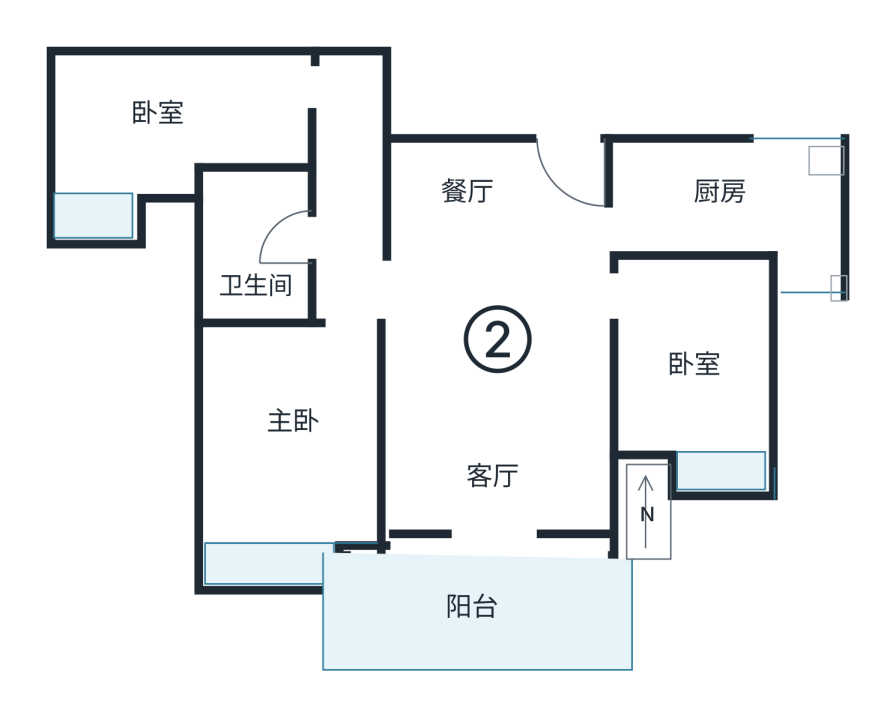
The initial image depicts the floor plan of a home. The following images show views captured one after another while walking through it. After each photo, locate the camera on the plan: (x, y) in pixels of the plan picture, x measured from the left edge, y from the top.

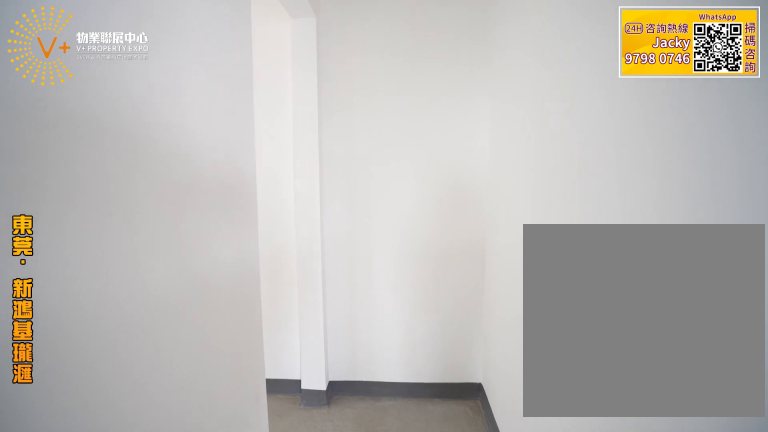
(133, 128)
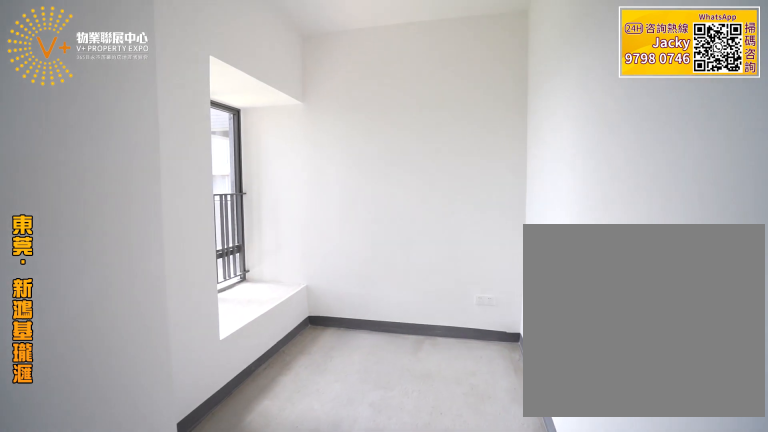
(135, 127)
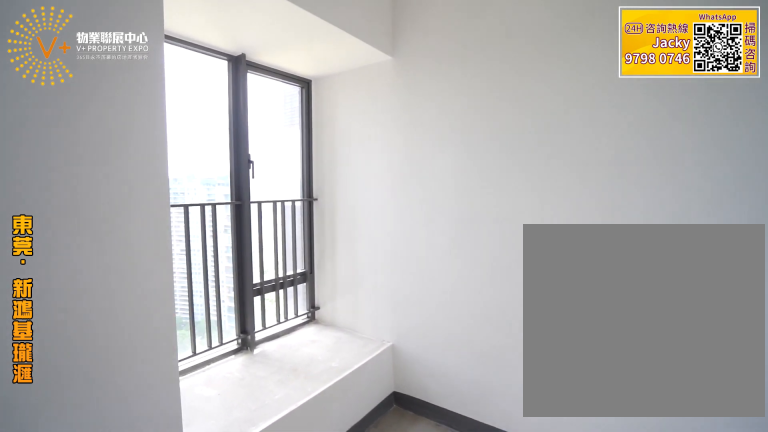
(131, 131)
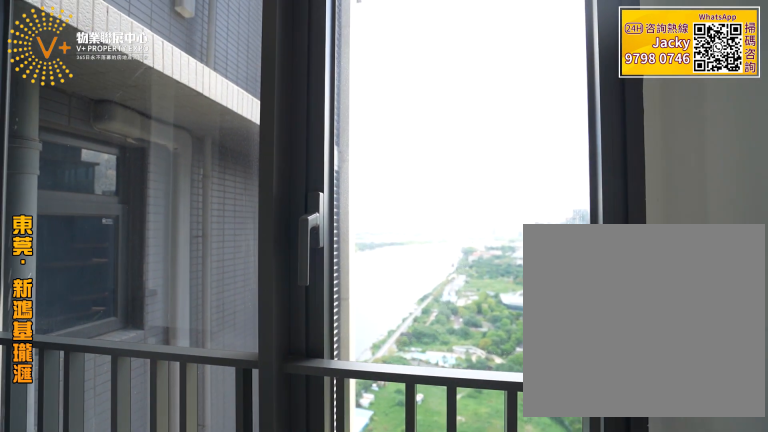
(131, 128)
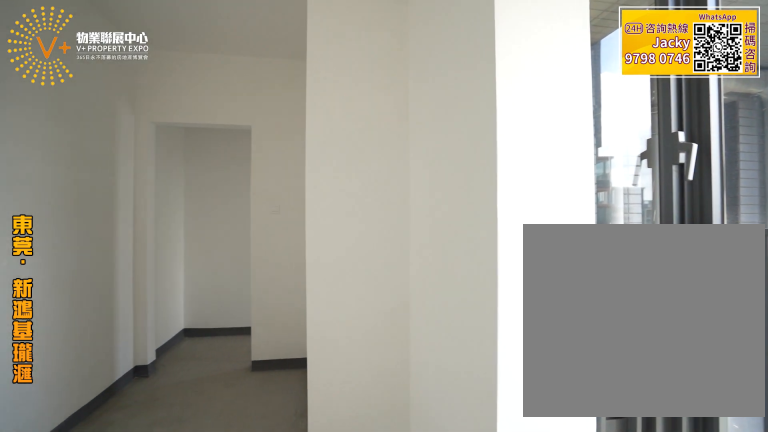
(132, 128)
